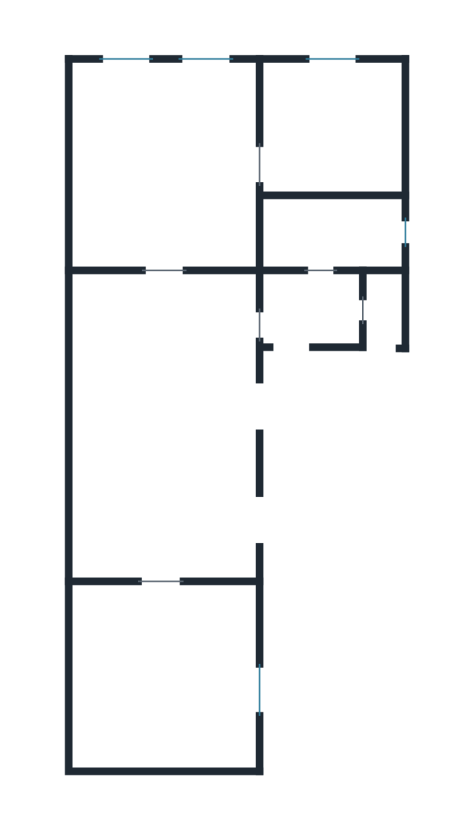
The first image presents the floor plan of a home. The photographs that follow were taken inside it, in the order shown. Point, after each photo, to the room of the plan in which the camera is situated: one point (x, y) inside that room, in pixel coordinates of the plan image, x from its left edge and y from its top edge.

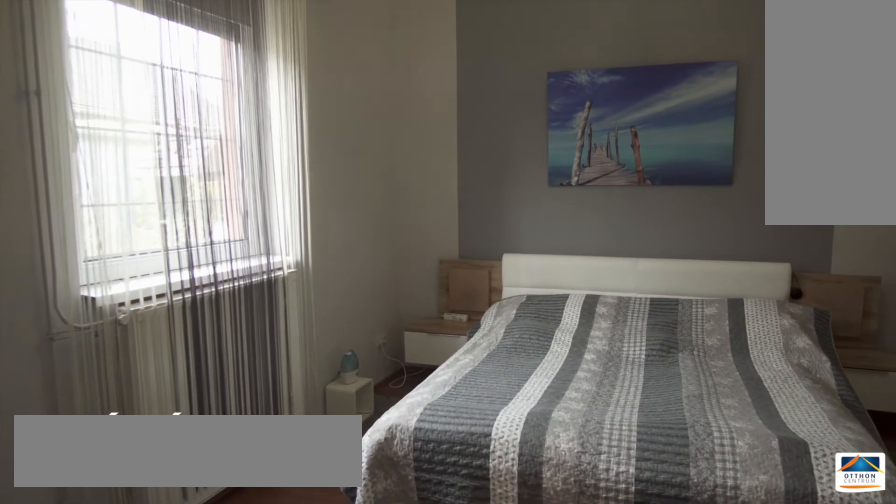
(154, 681)
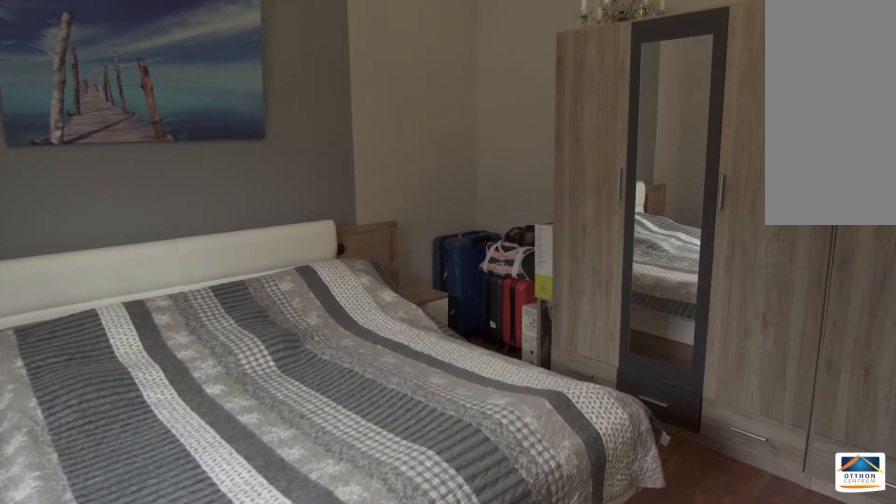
(154, 681)
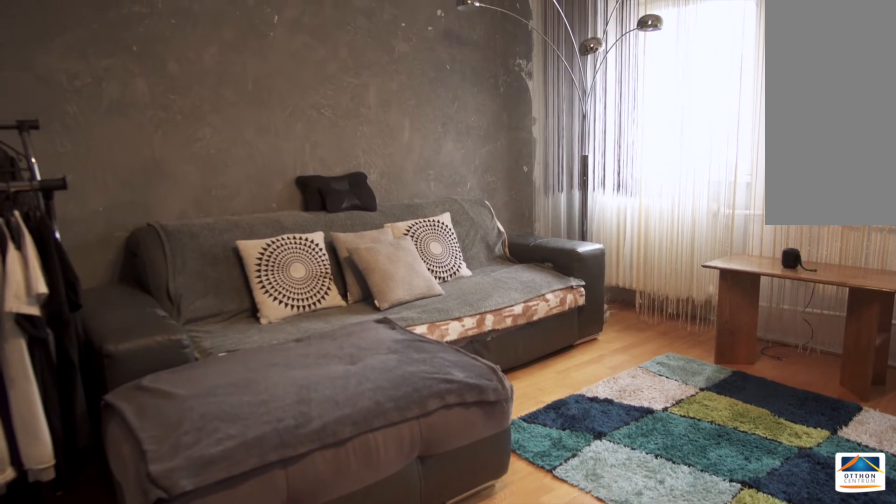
(154, 153)
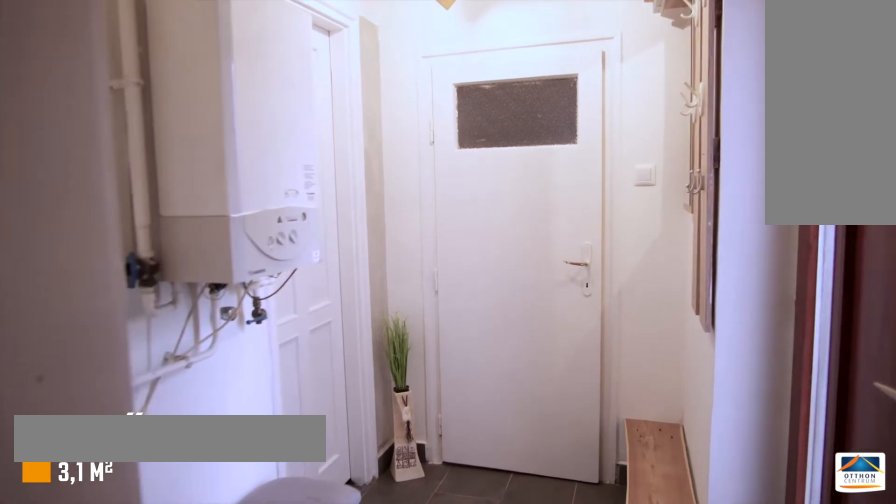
(304, 309)
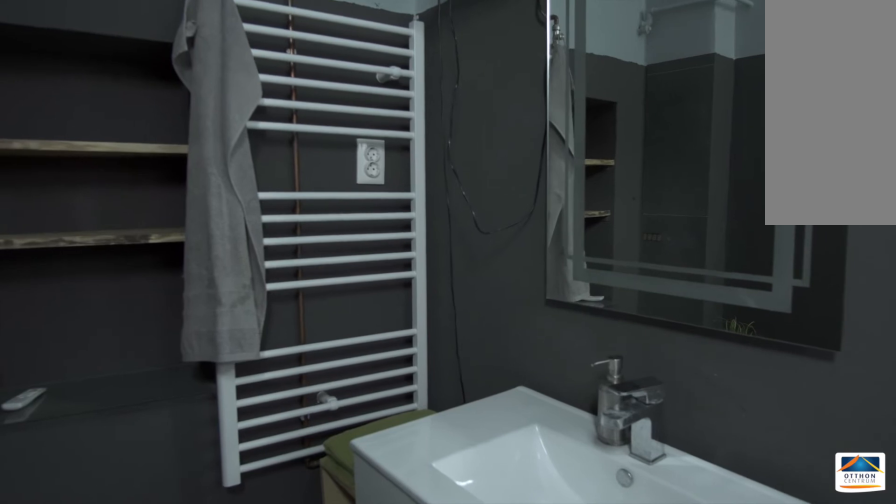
(337, 232)
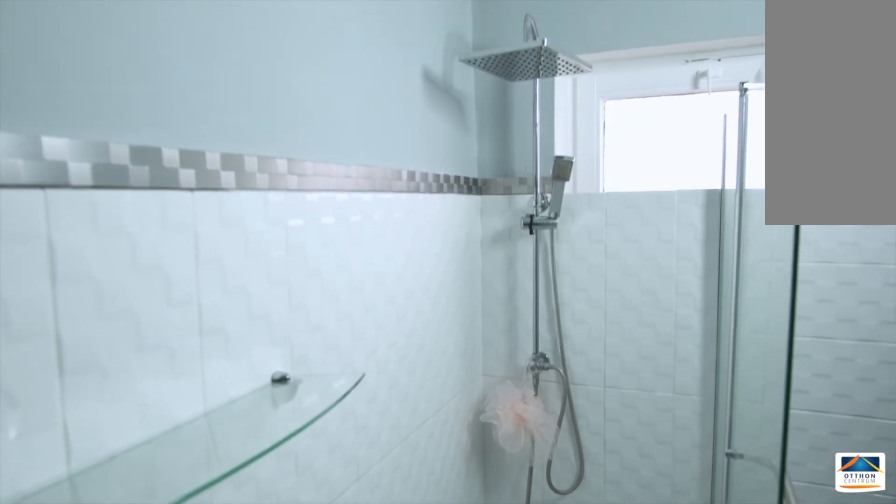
(338, 232)
